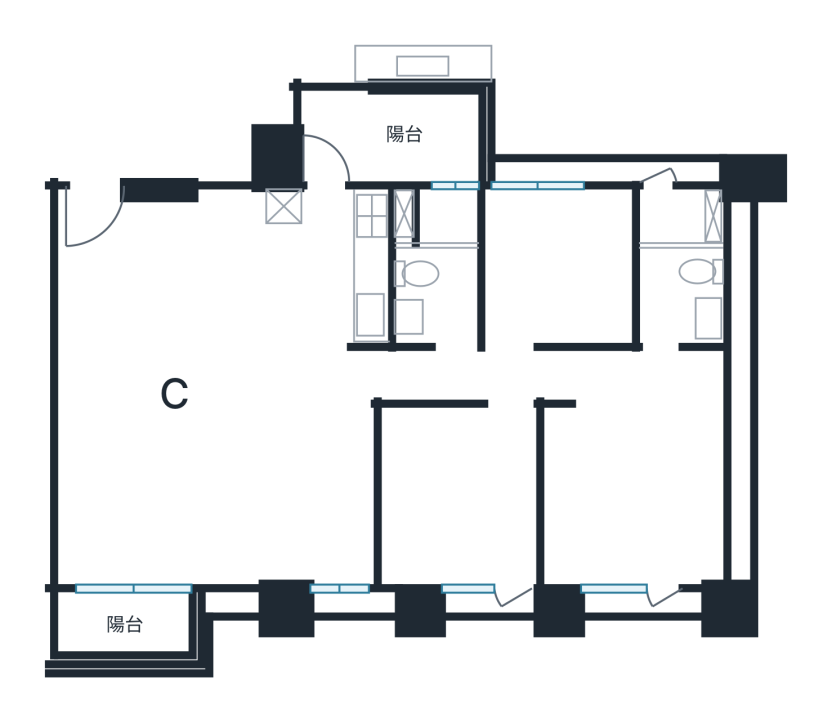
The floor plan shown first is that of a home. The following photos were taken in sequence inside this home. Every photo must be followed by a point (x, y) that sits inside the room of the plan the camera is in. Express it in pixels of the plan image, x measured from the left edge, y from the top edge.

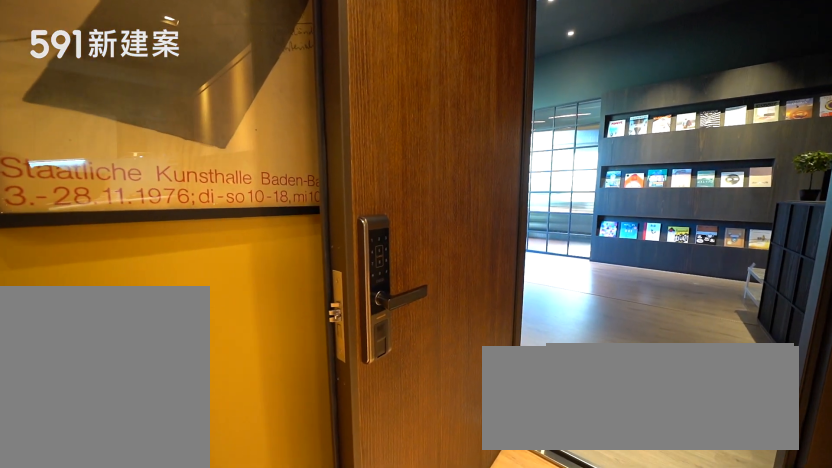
(99, 225)
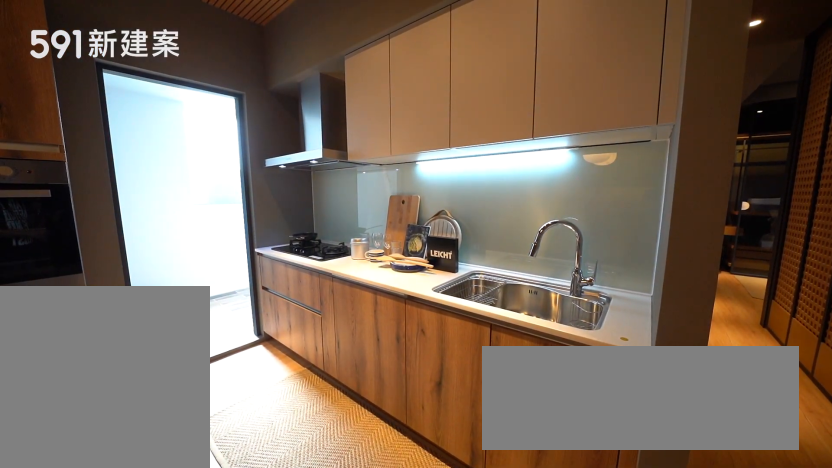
(330, 264)
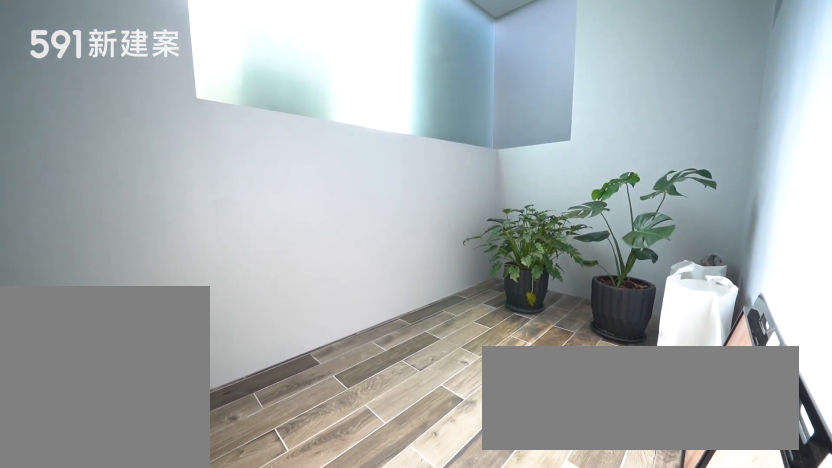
(390, 138)
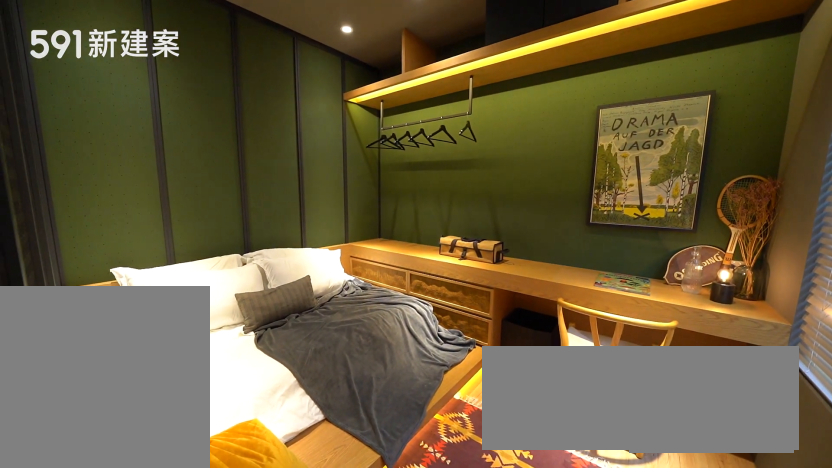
(460, 493)
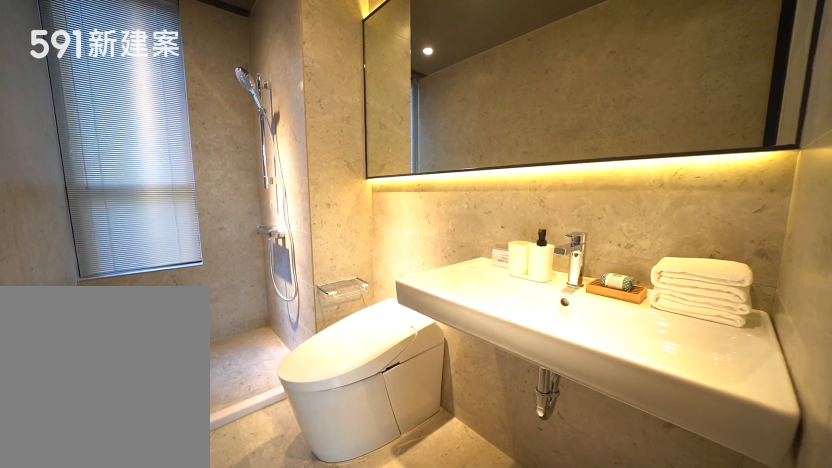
(681, 263)
